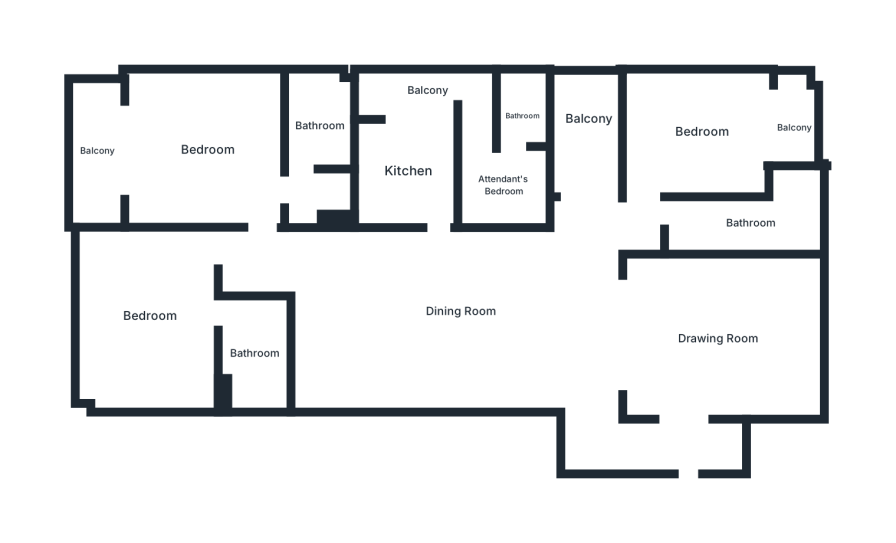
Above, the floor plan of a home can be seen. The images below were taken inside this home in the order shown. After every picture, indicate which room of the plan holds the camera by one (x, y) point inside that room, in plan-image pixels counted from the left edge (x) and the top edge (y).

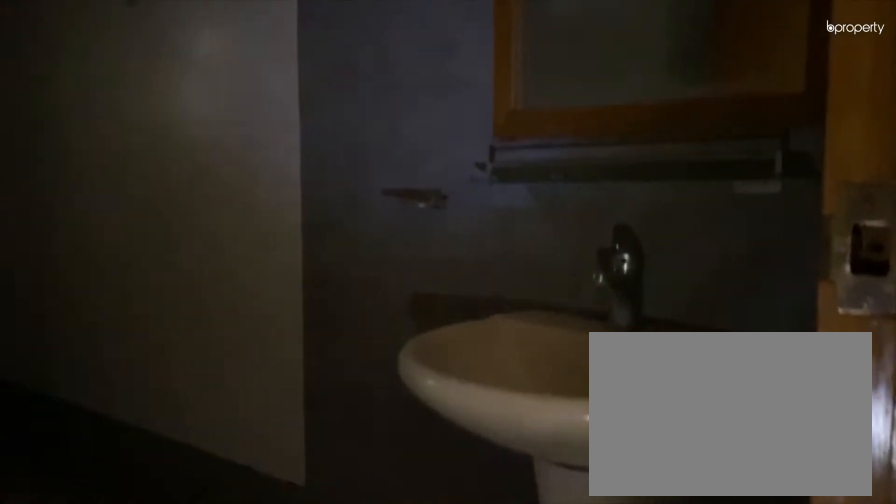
(750, 224)
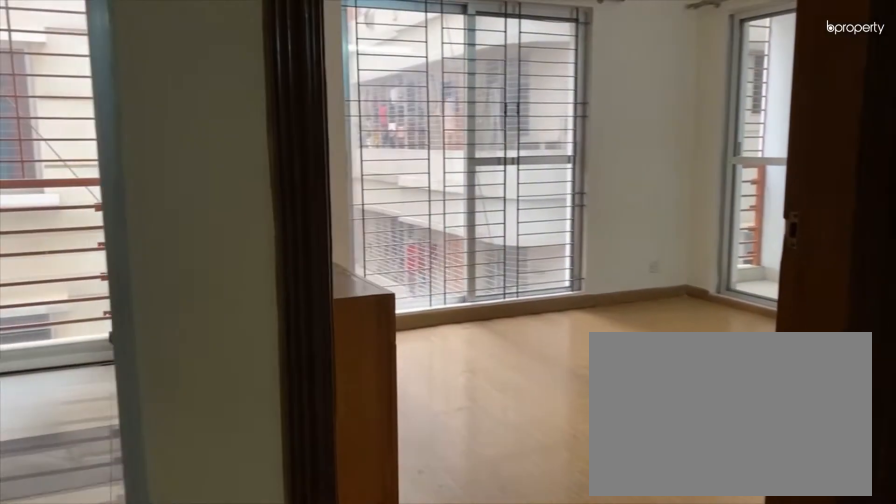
(646, 192)
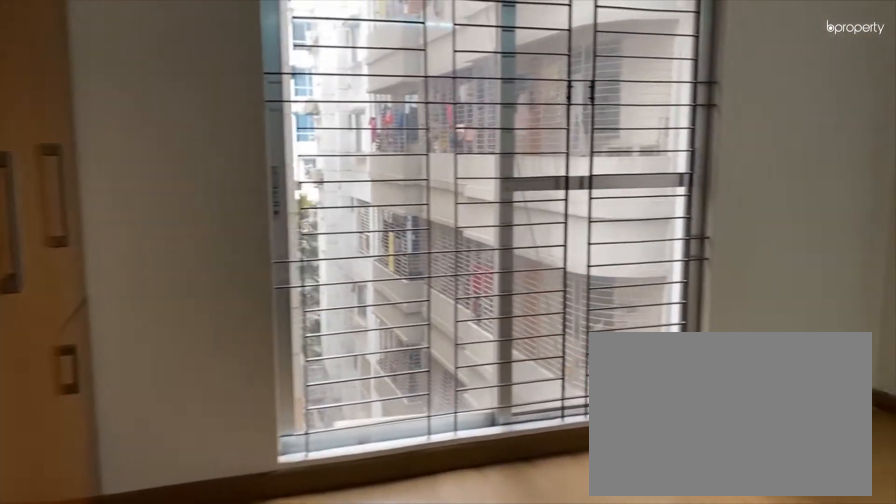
(701, 131)
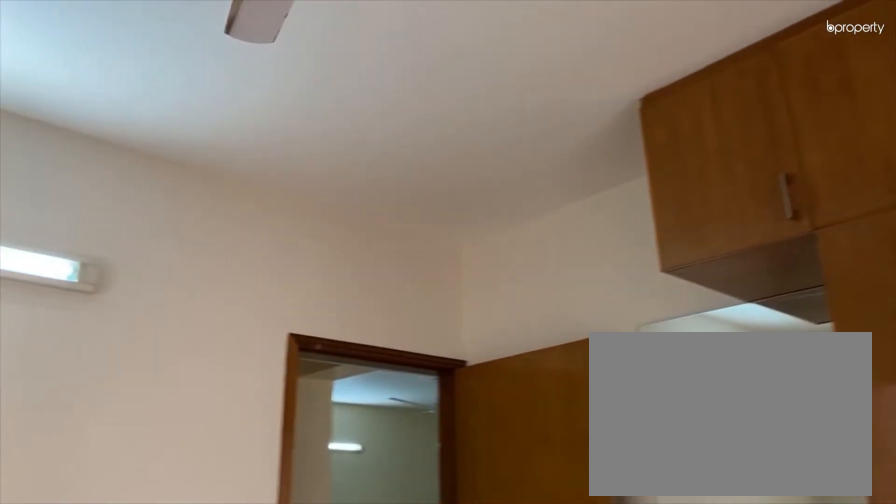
(701, 131)
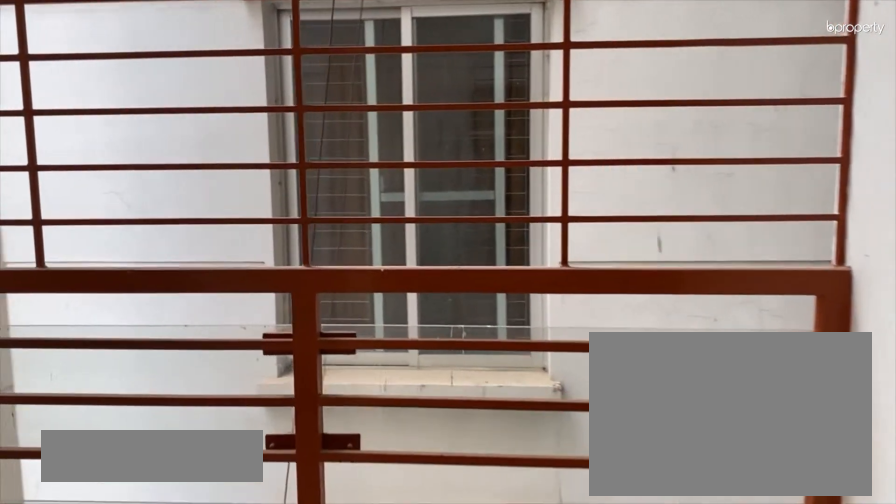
(793, 127)
